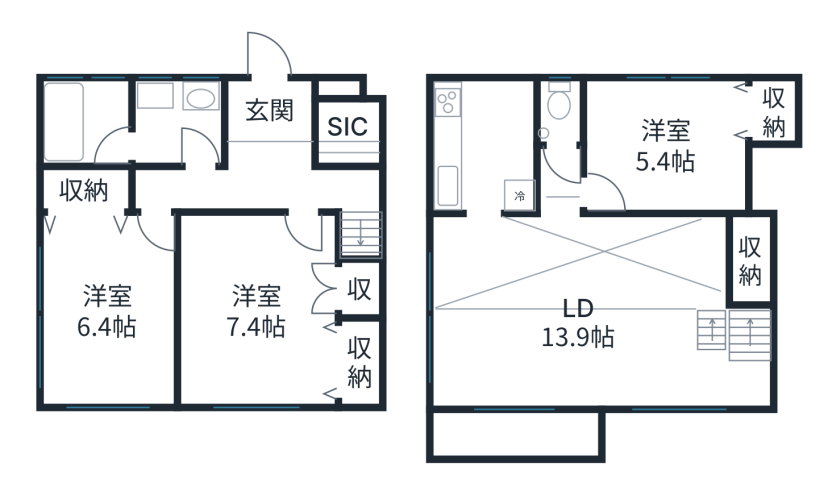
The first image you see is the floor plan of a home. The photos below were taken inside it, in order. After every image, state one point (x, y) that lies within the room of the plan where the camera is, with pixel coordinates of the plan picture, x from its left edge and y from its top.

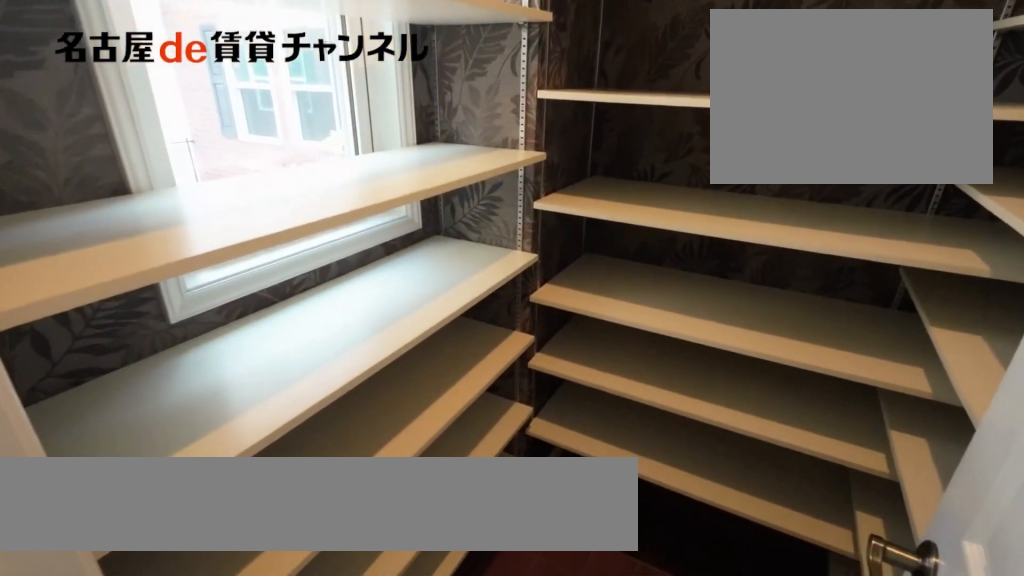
(349, 132)
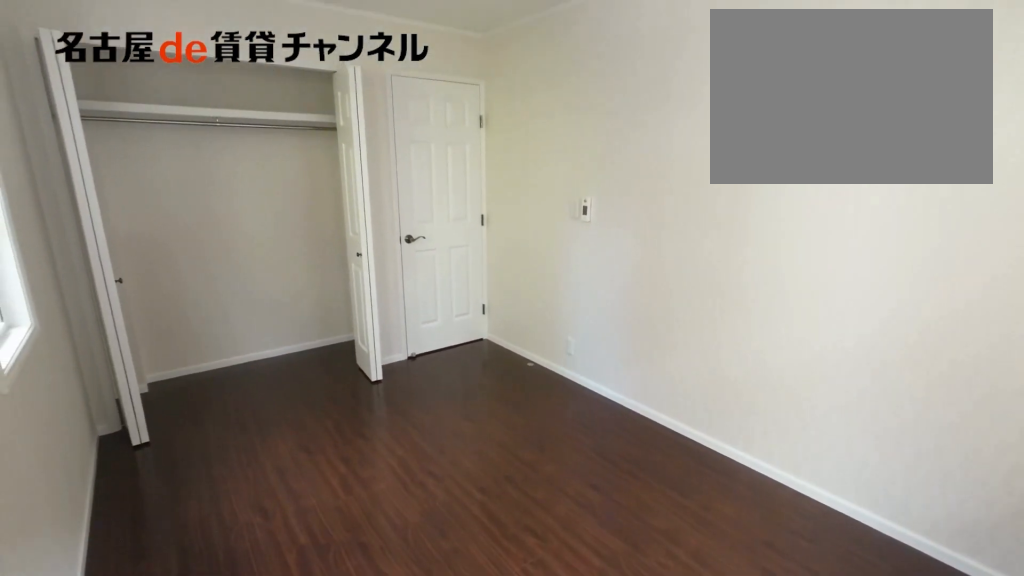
(109, 296)
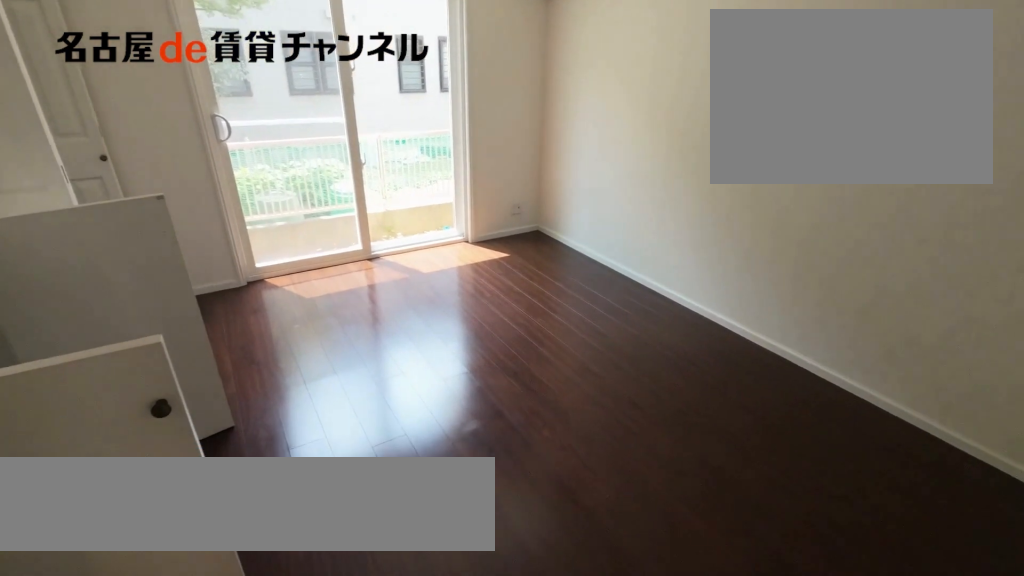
(273, 315)
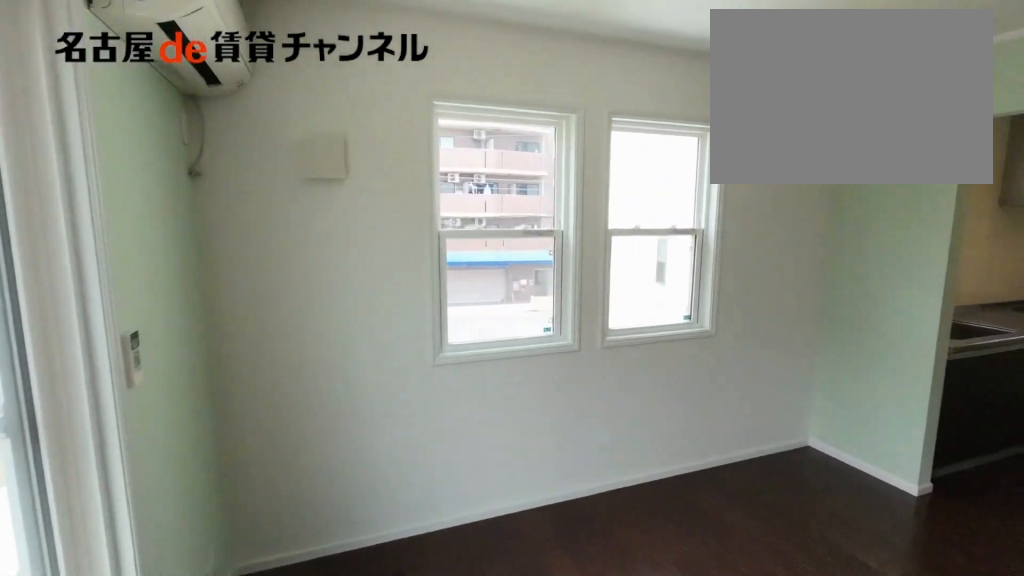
(601, 314)
